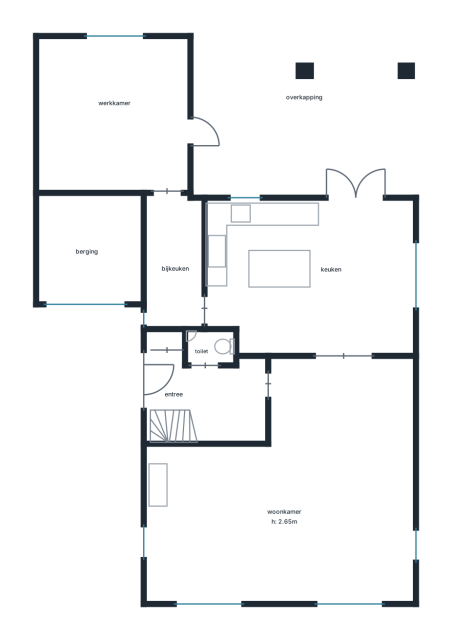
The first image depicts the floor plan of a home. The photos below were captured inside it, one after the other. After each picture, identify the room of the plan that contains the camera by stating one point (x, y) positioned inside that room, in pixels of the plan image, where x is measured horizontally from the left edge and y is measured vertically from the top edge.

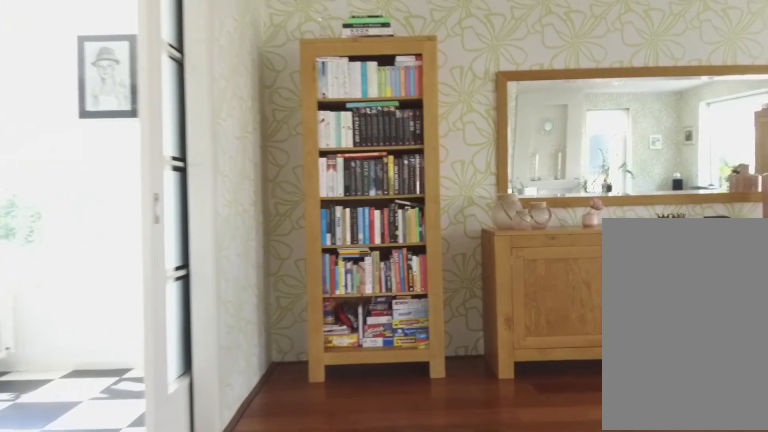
(297, 496)
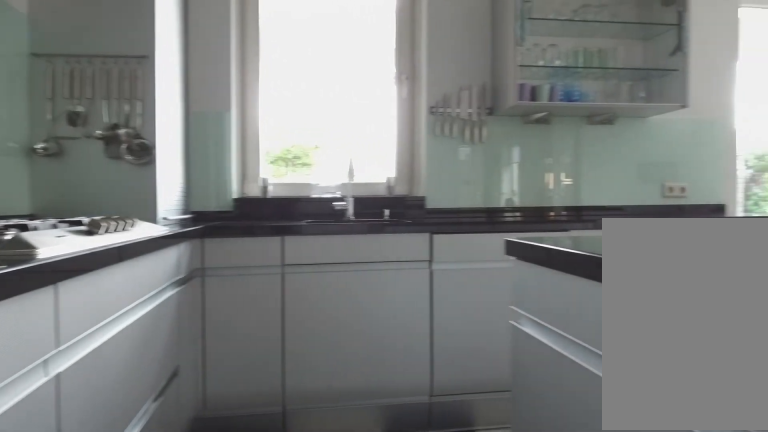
(329, 281)
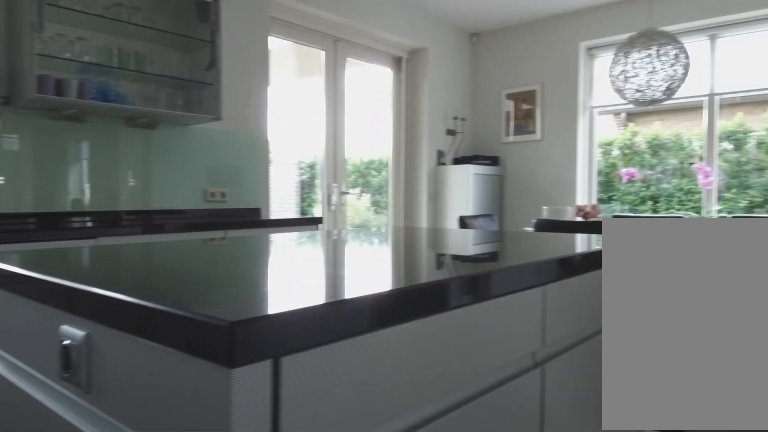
(329, 281)
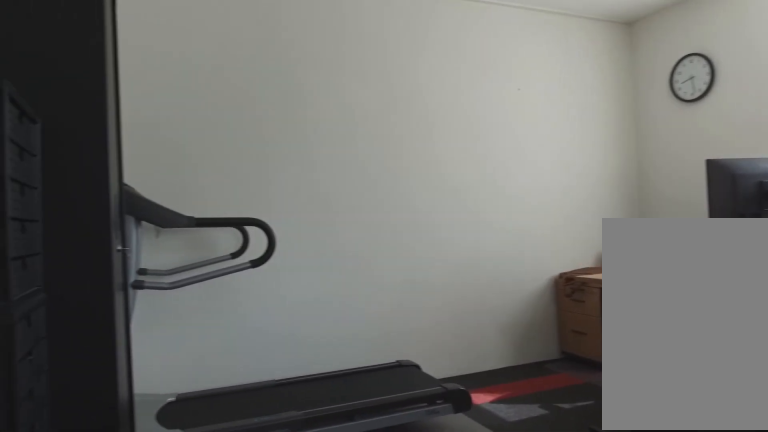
(115, 115)
